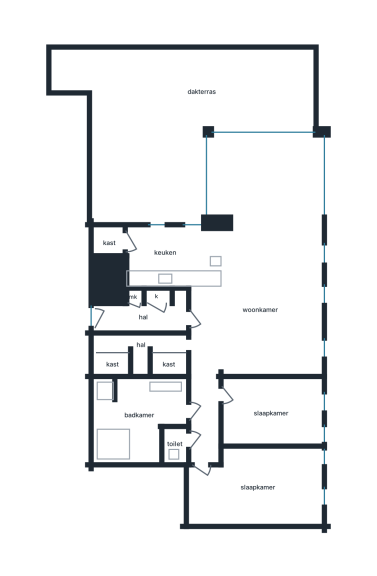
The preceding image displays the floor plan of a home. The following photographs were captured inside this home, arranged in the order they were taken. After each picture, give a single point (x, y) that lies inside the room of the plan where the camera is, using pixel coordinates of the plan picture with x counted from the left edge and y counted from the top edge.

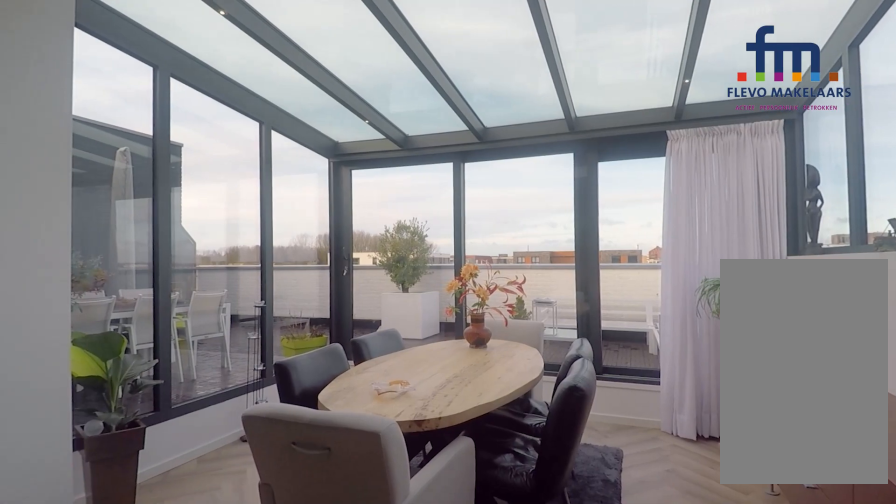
(258, 266)
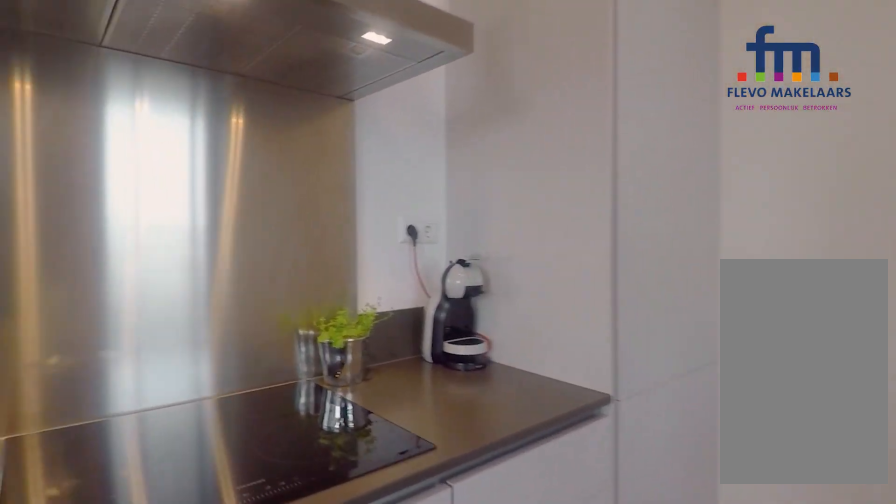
(178, 258)
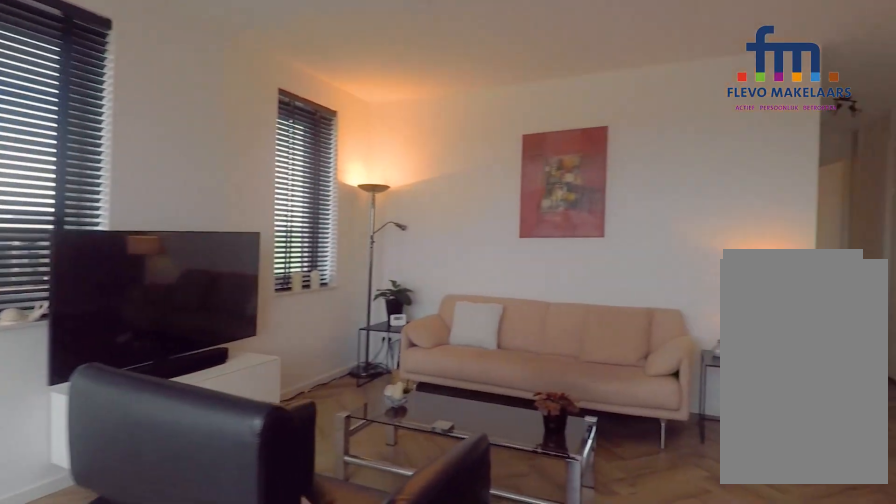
(261, 272)
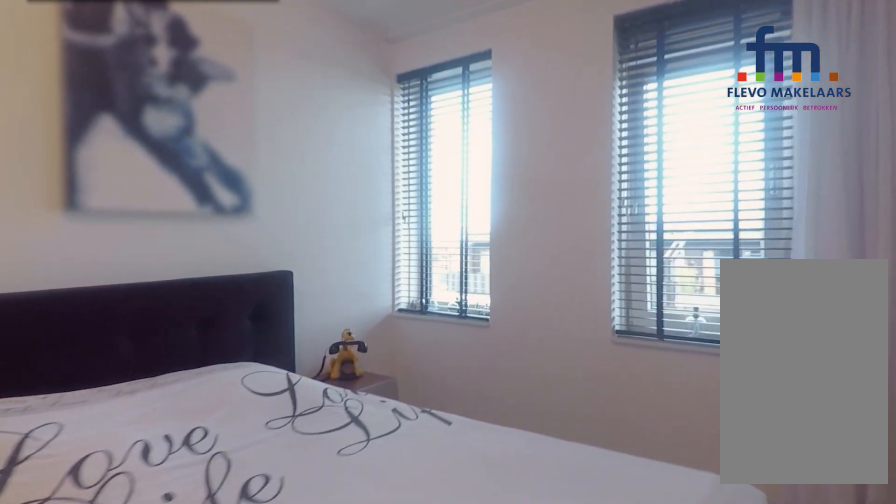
(258, 486)
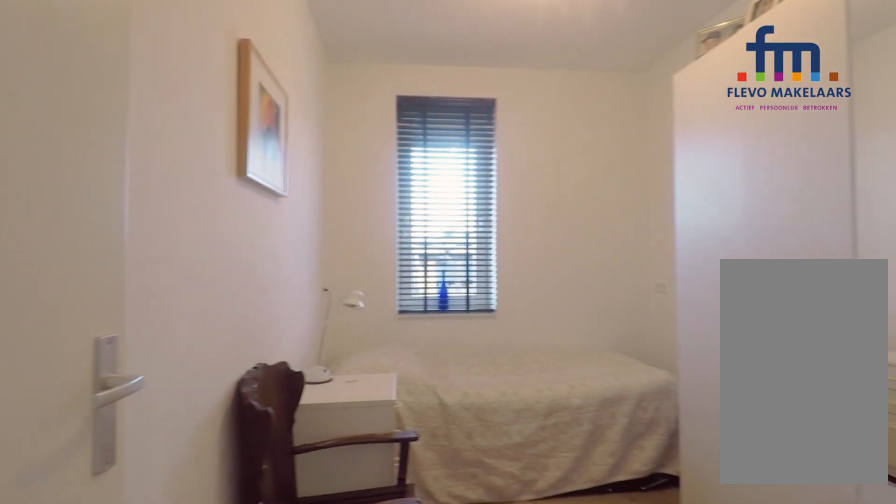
(271, 412)
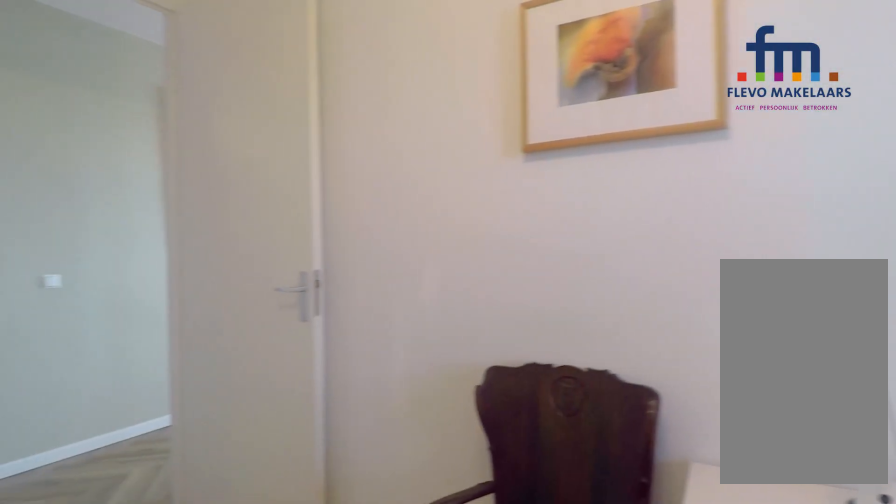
(271, 412)
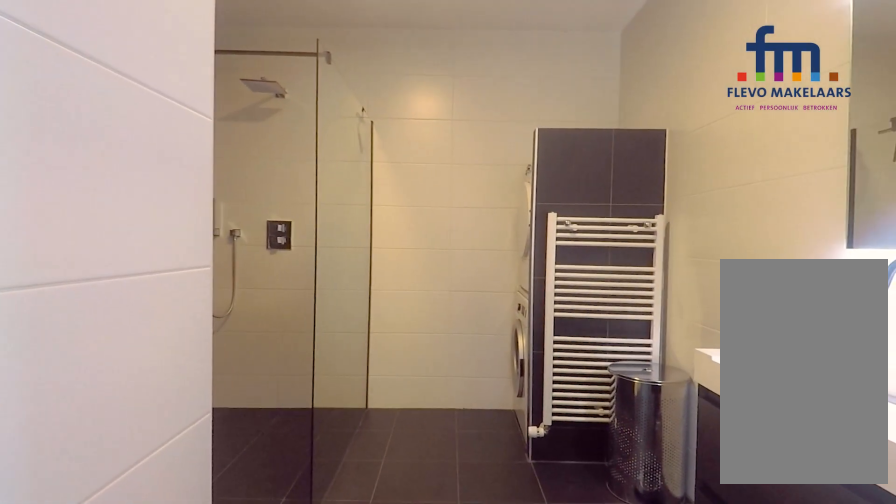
(136, 417)
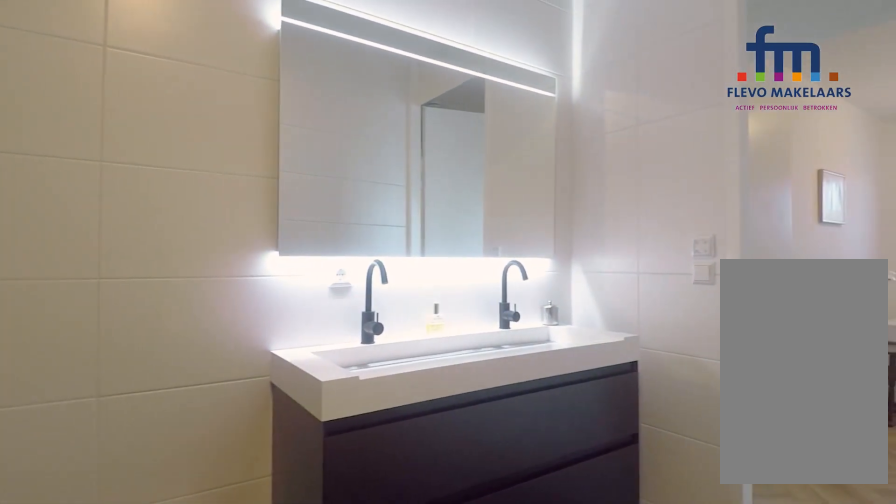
(136, 417)
